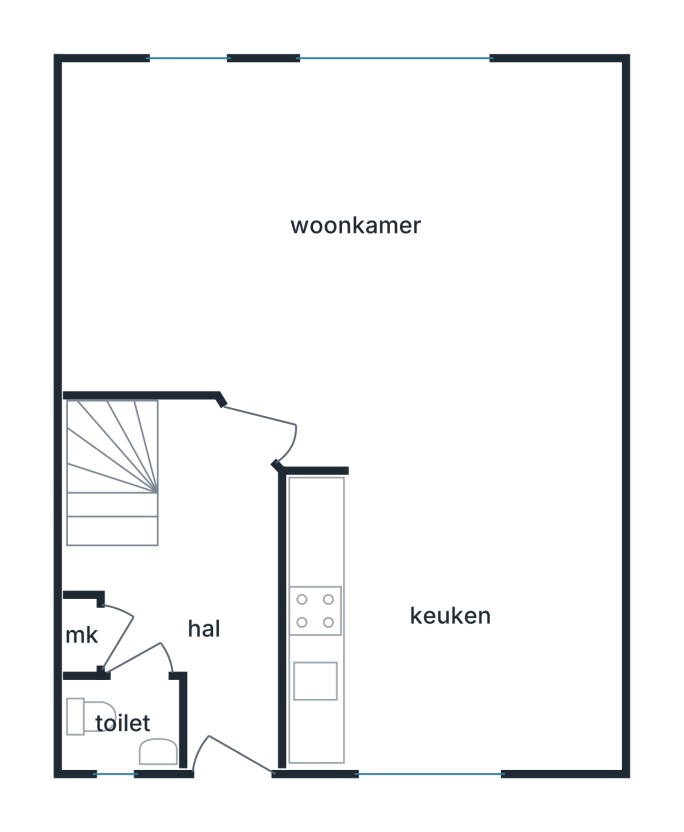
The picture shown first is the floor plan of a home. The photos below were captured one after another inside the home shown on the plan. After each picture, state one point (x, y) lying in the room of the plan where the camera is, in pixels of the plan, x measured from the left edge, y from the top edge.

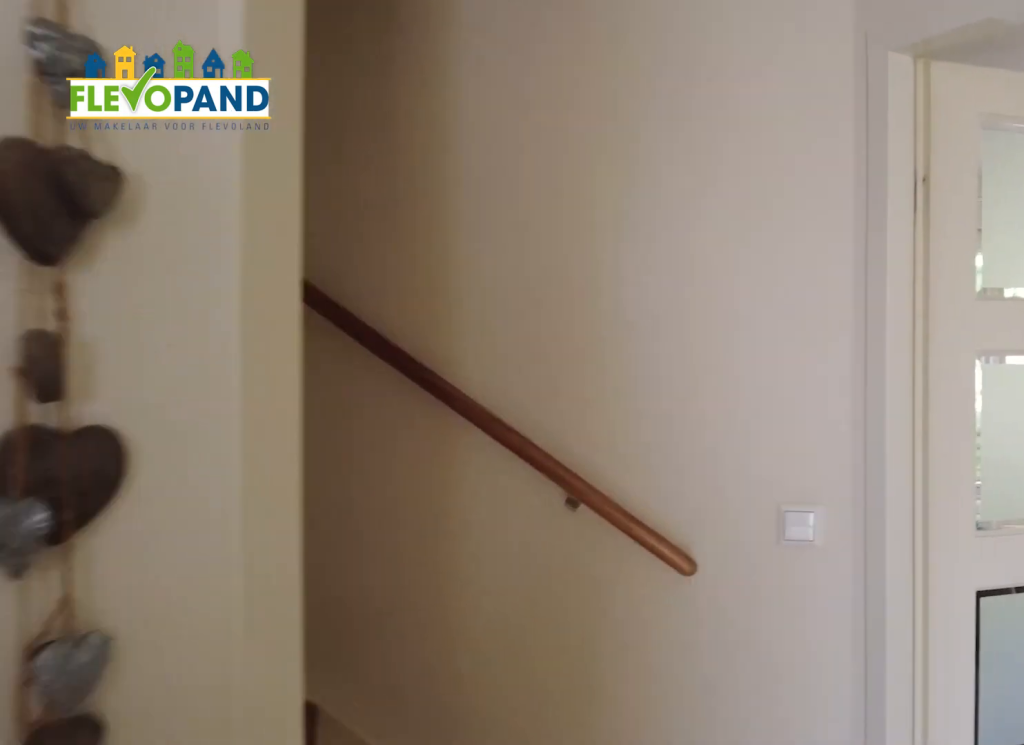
(202, 588)
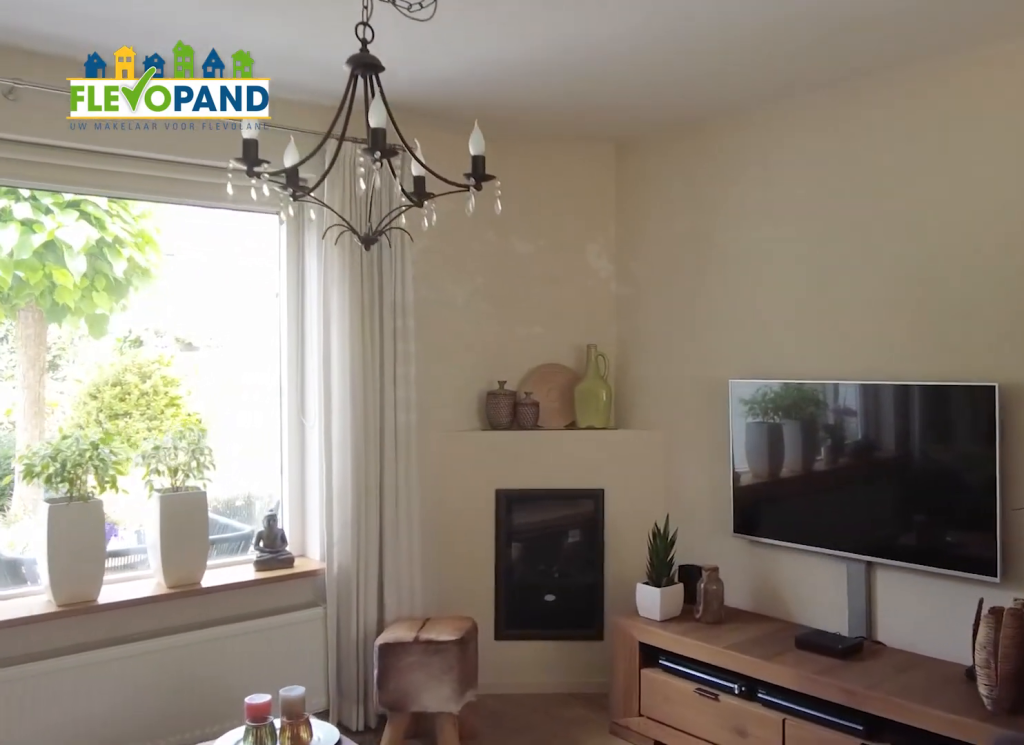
(227, 154)
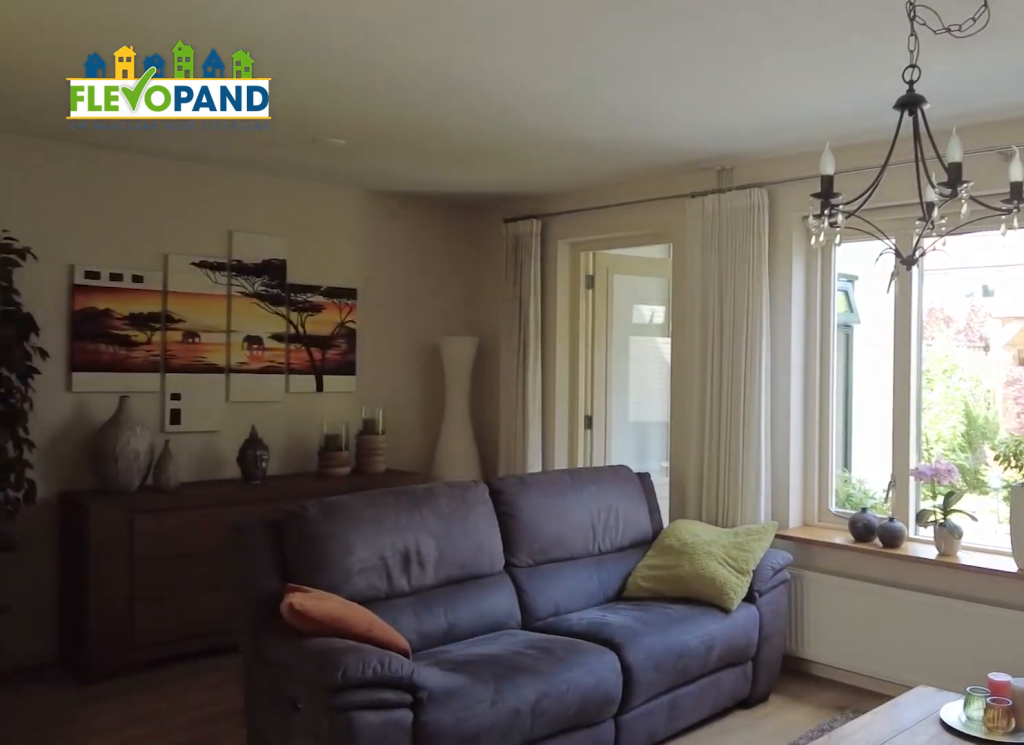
(227, 154)
